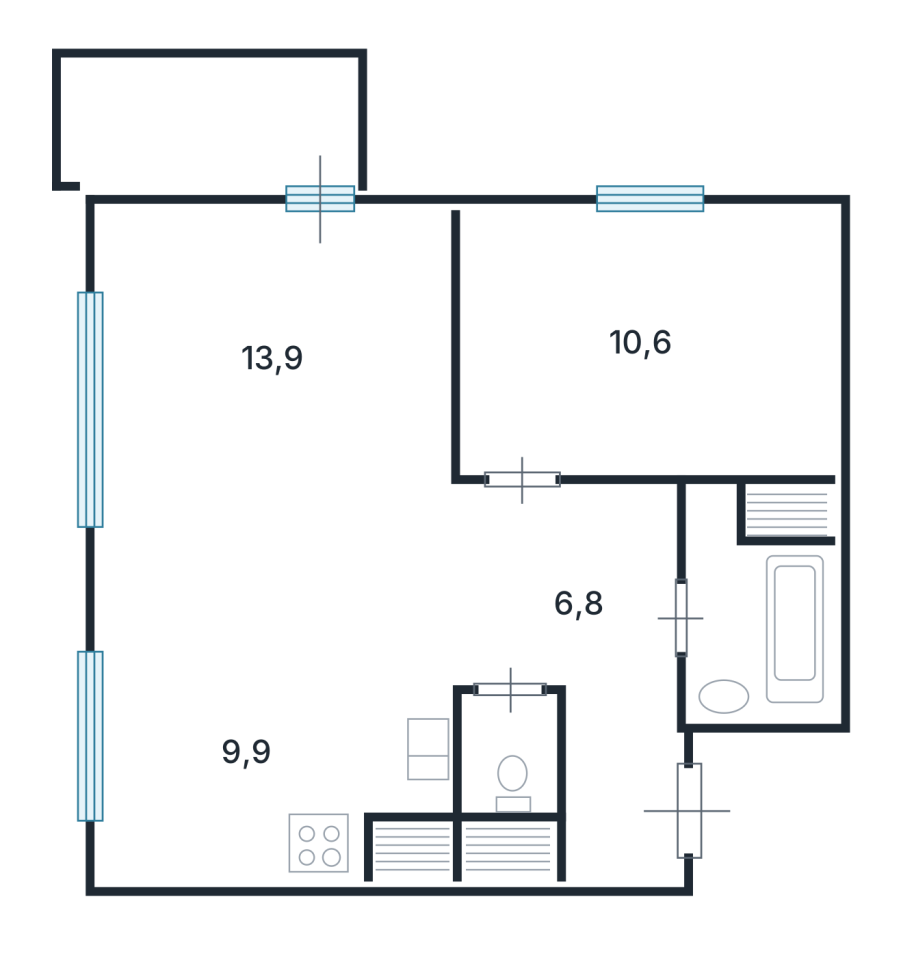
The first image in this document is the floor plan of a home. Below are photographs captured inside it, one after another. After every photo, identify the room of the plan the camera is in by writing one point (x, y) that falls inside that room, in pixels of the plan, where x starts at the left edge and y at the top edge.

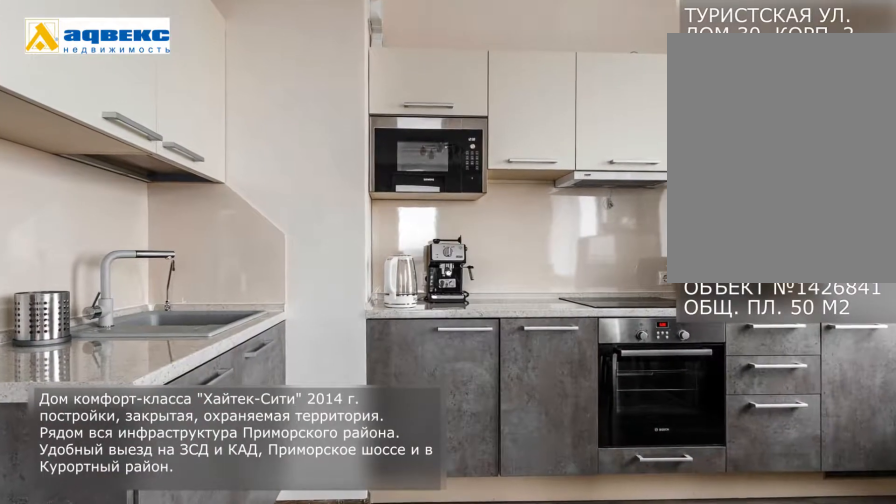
(244, 744)
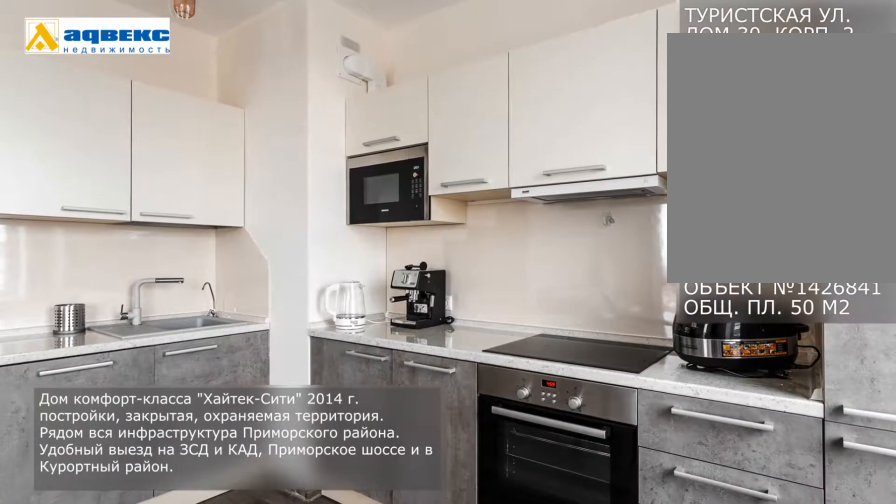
(244, 744)
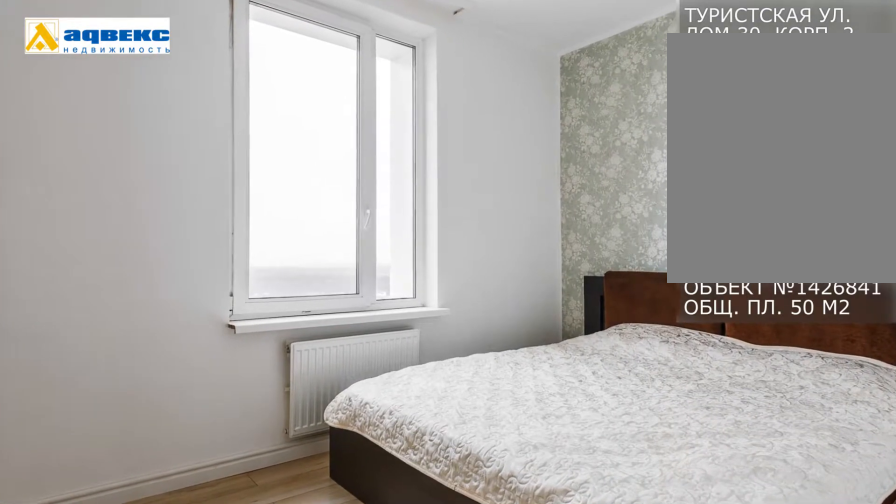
(649, 341)
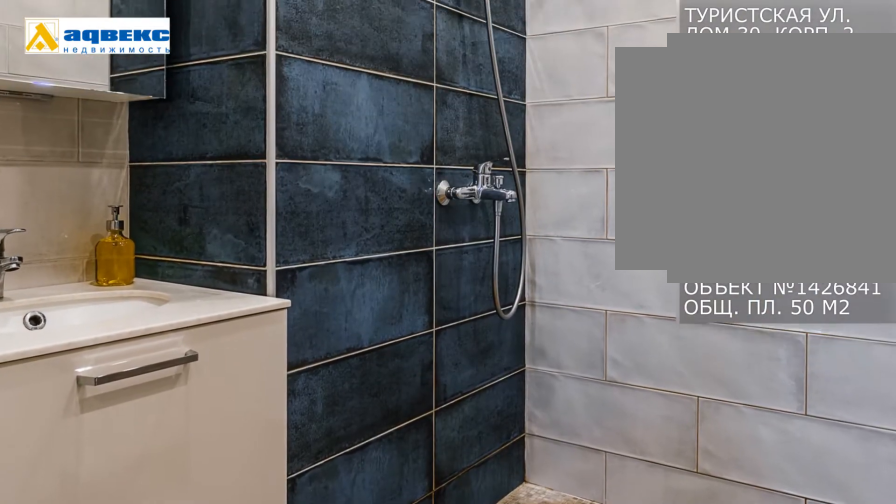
(766, 603)
